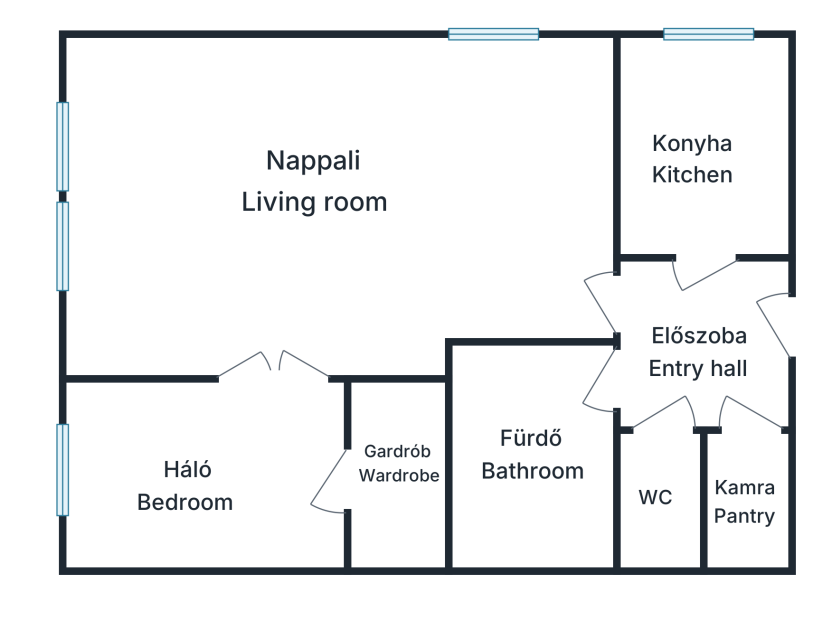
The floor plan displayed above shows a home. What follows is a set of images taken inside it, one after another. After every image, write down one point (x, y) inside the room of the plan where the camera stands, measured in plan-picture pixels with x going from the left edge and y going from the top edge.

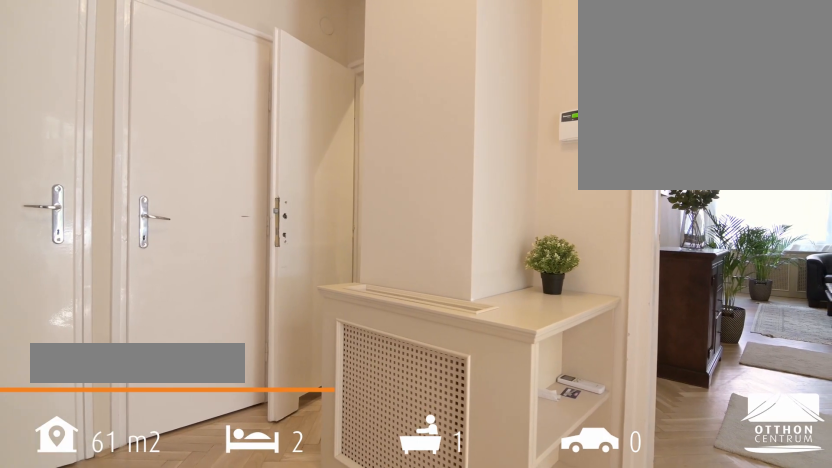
(700, 335)
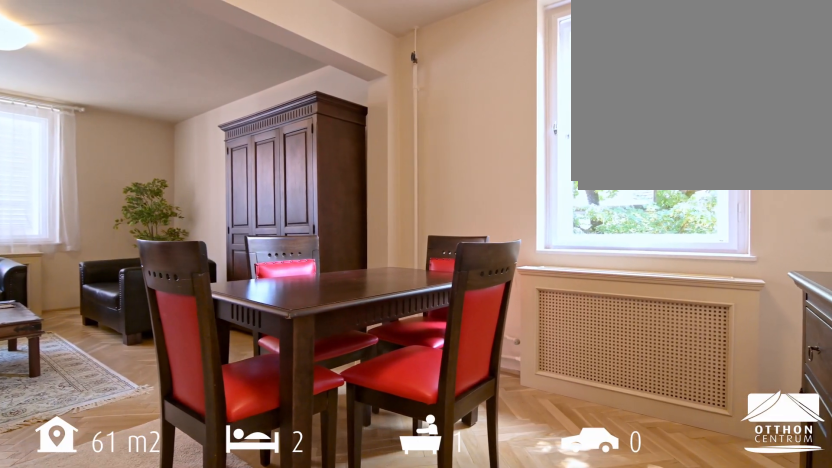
(346, 199)
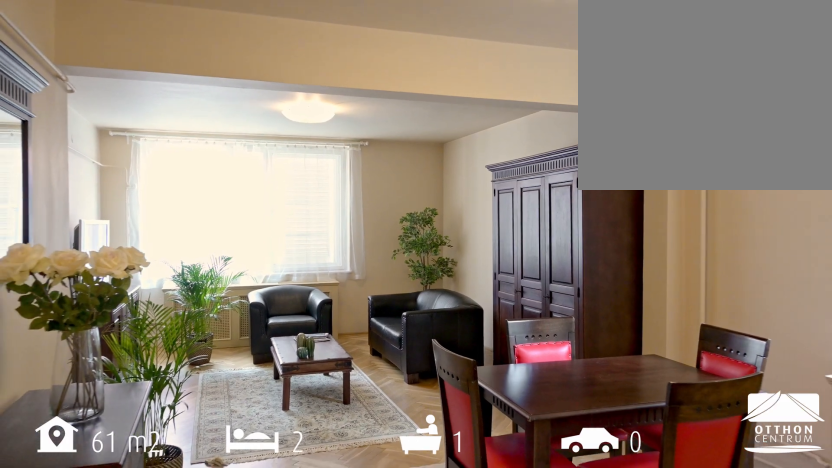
(346, 199)
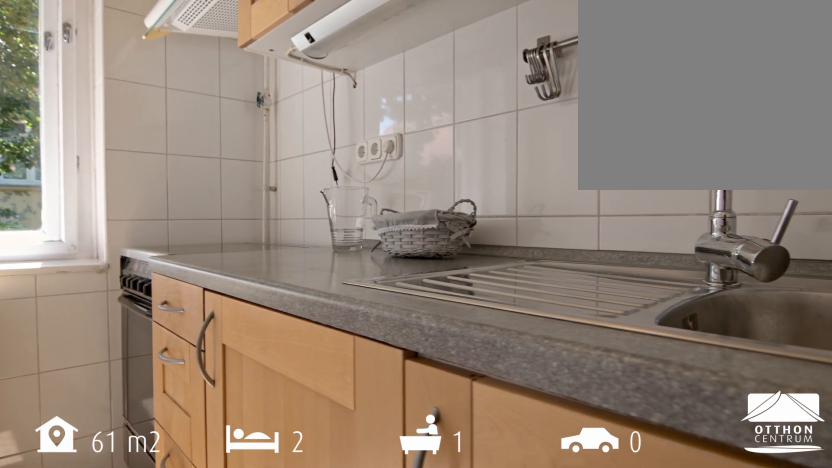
(696, 149)
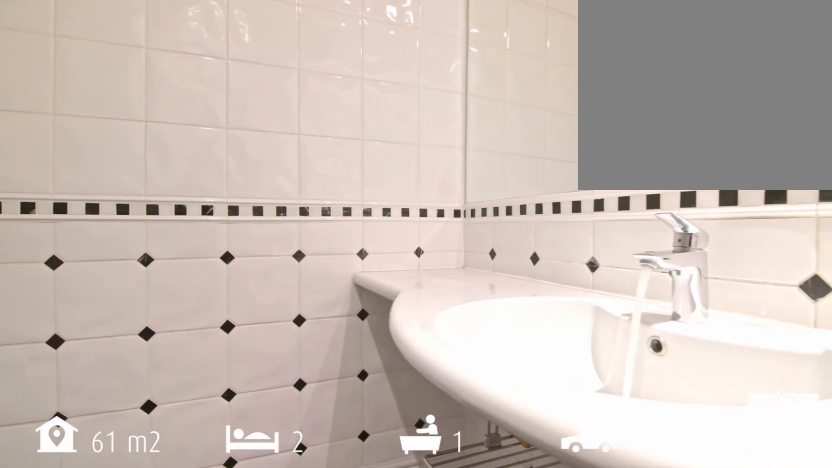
(527, 463)
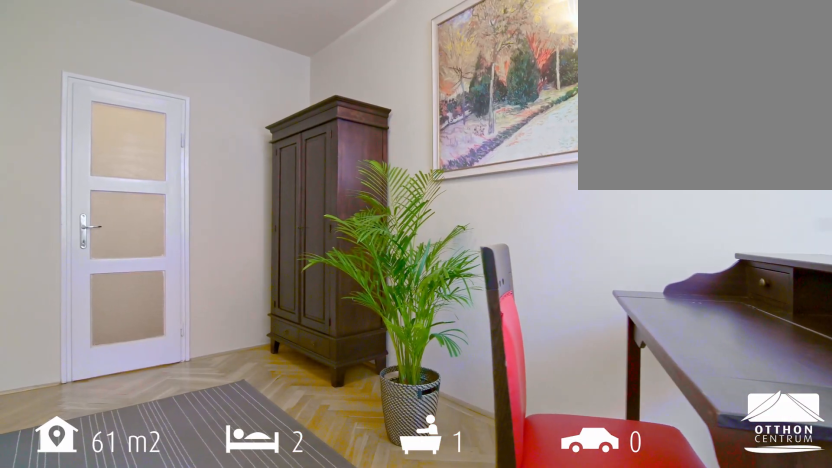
(230, 471)
